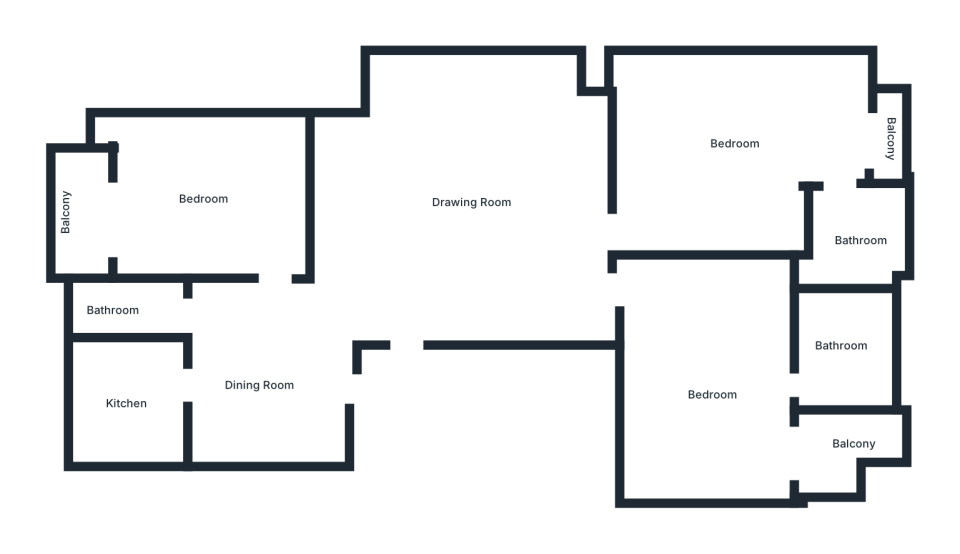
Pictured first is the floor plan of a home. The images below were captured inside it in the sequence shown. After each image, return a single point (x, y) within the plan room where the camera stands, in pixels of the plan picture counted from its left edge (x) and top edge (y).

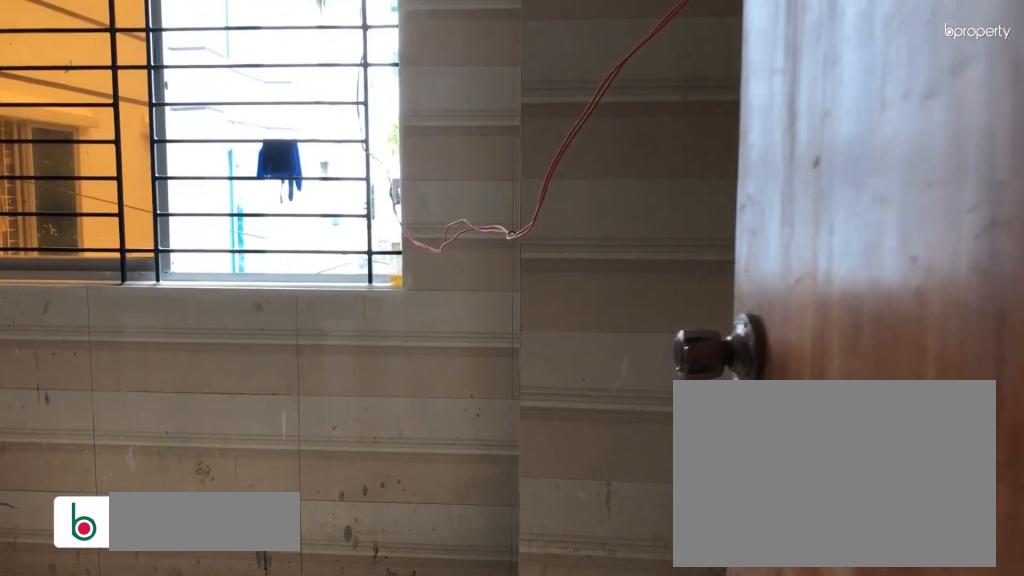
(136, 400)
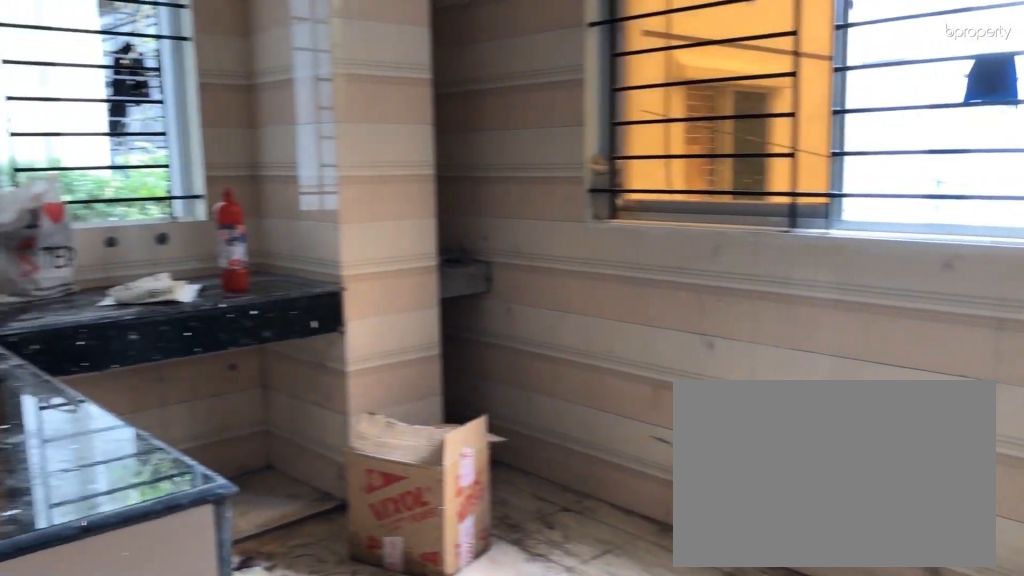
(130, 399)
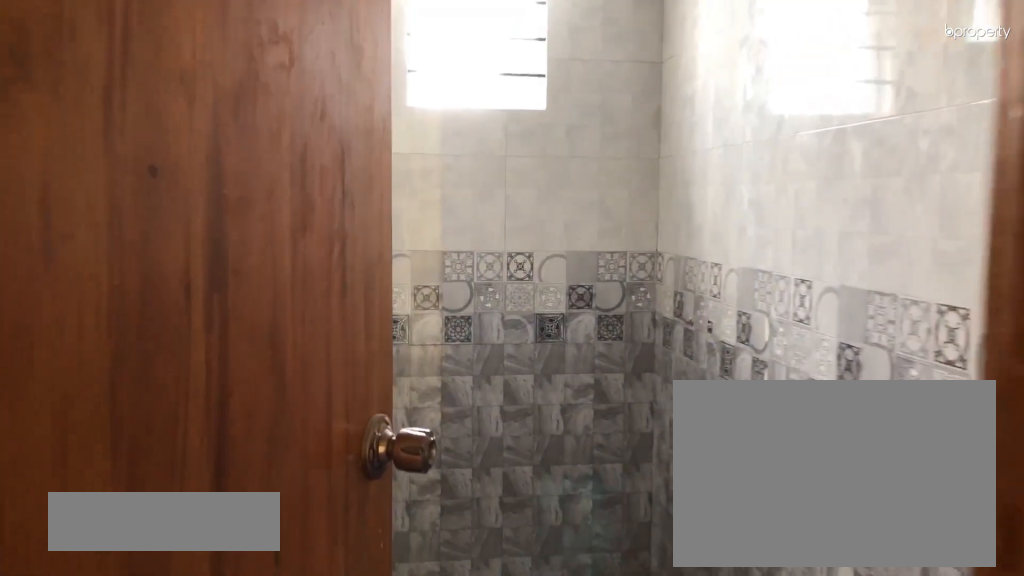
(124, 307)
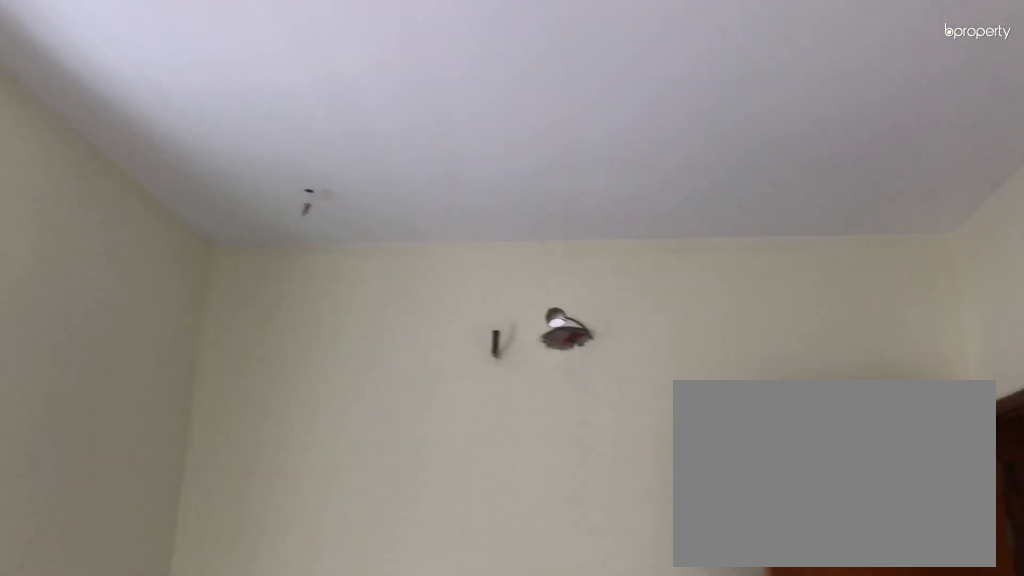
(195, 189)
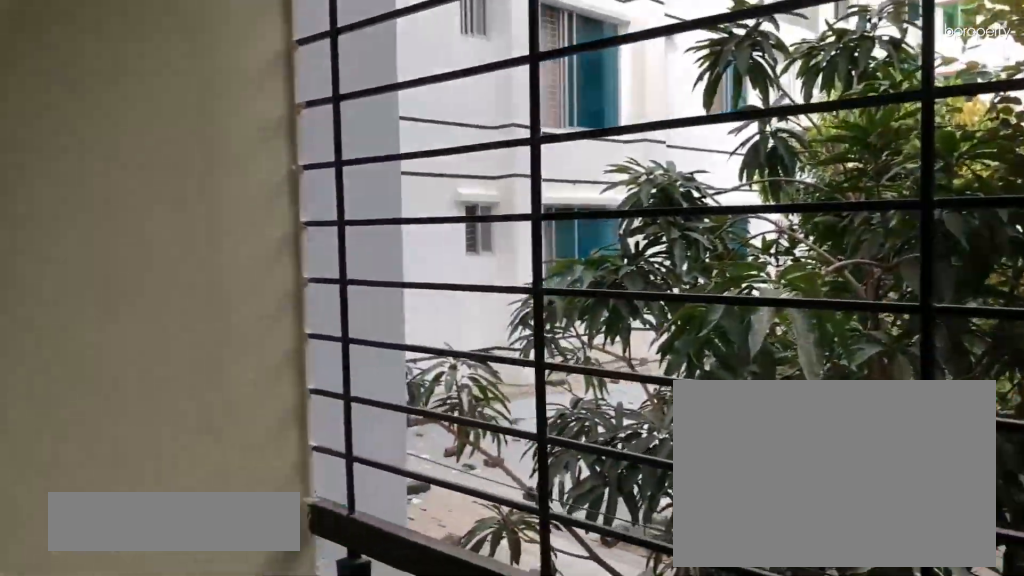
(81, 214)
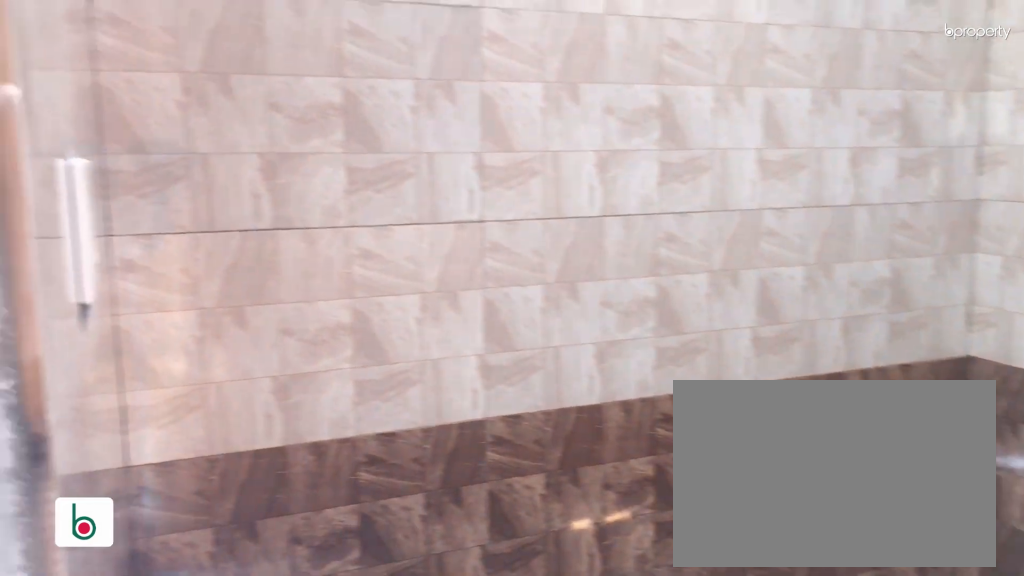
(860, 238)
